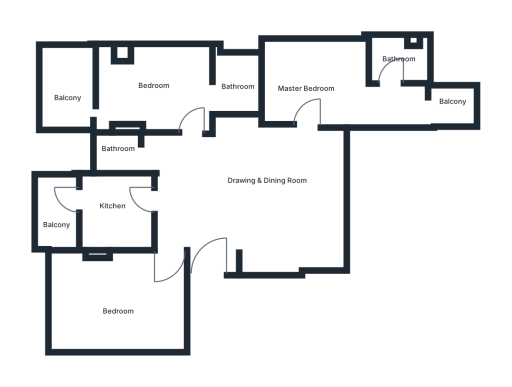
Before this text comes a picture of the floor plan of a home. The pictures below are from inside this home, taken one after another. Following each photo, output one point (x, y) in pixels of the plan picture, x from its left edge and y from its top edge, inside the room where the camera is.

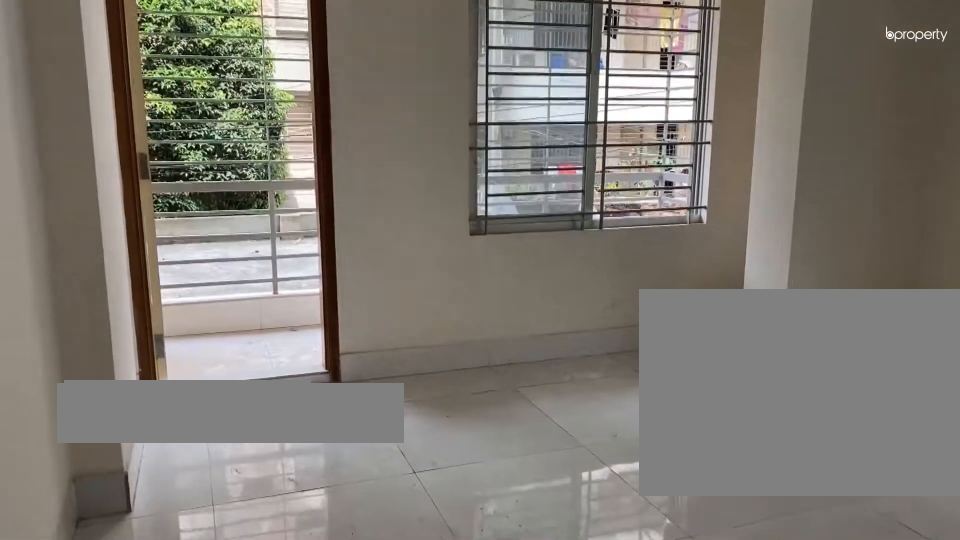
(157, 100)
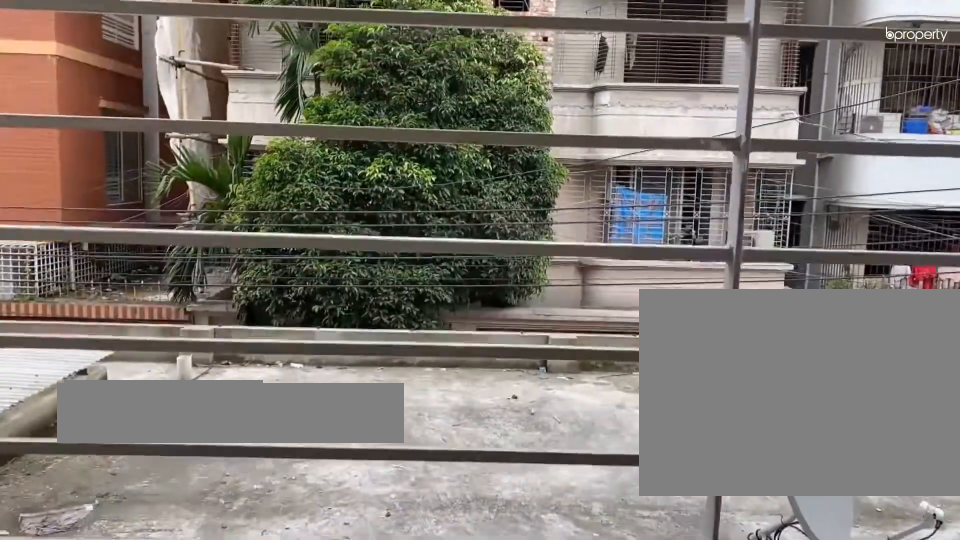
(65, 95)
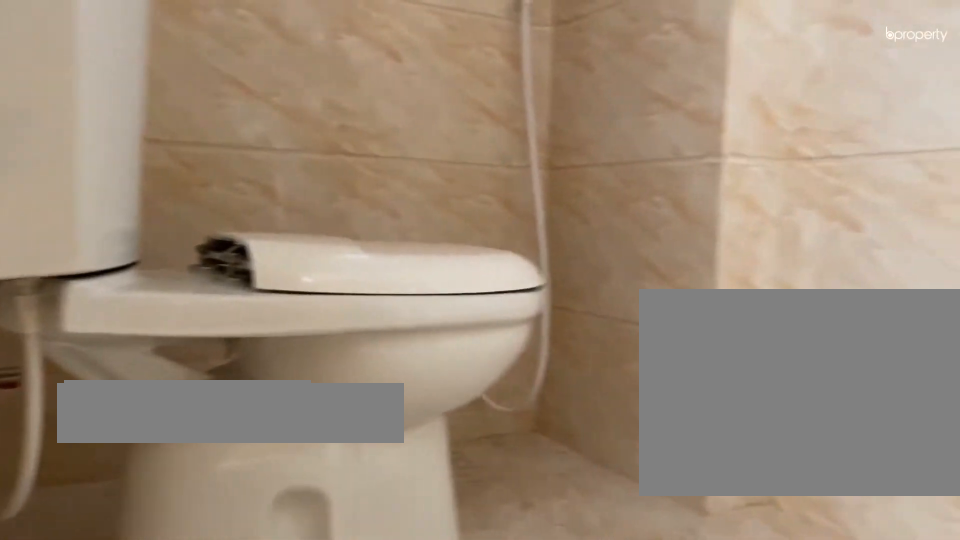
(231, 85)
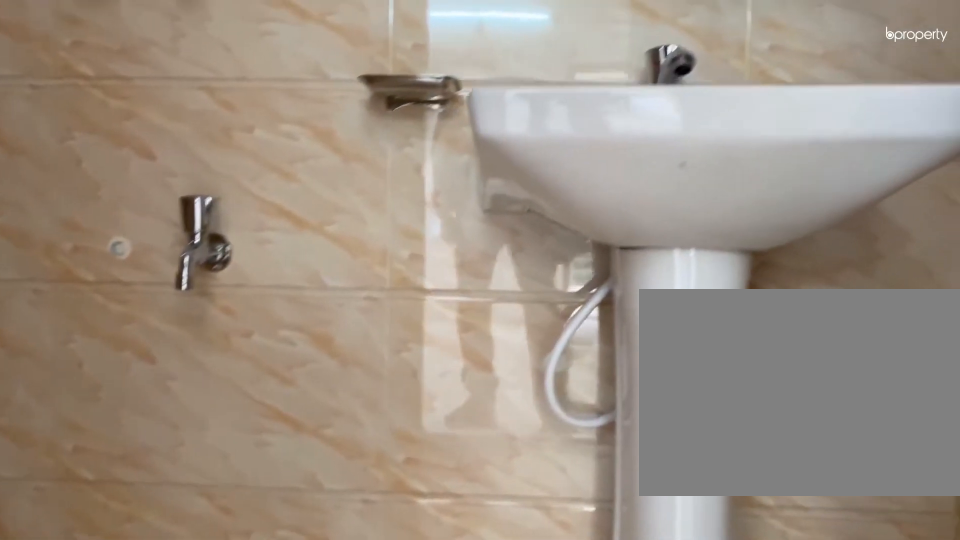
(231, 85)
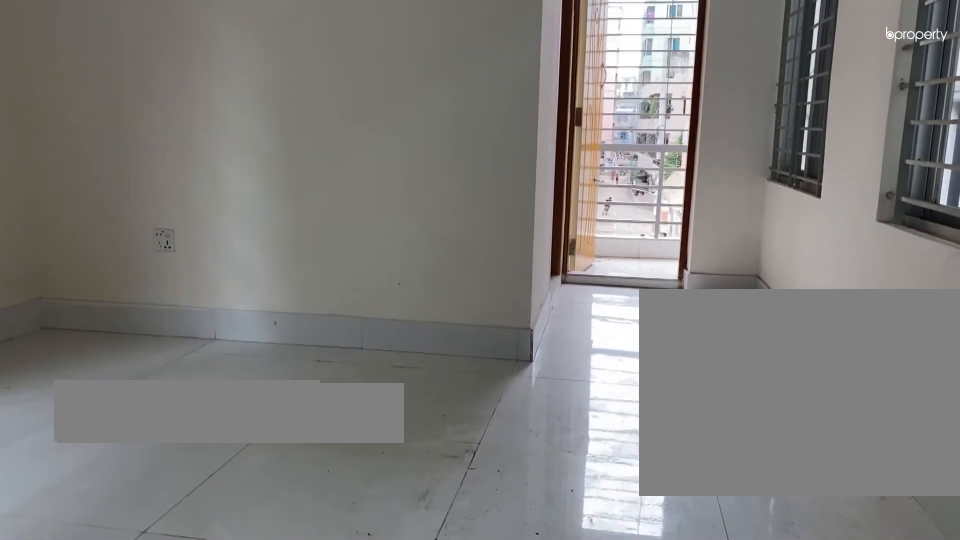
(312, 90)
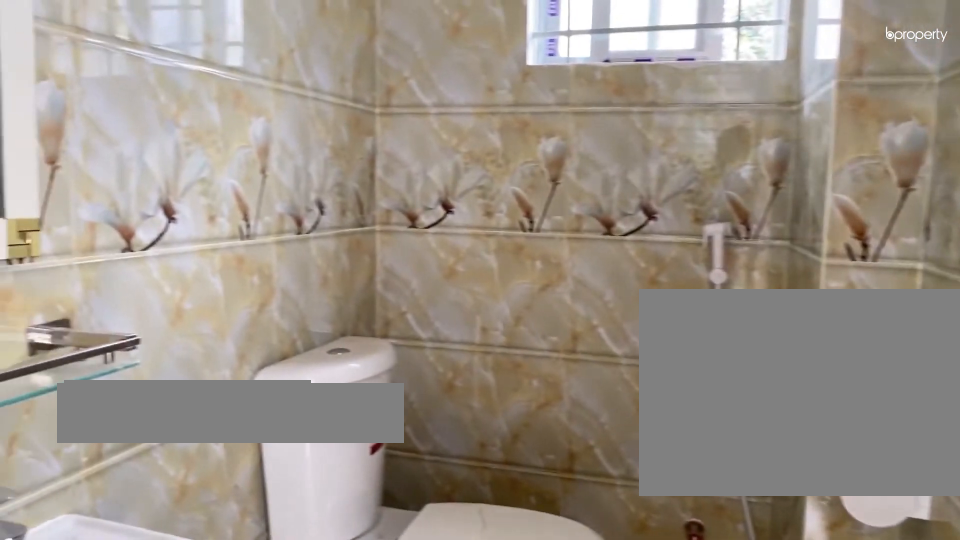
(401, 63)
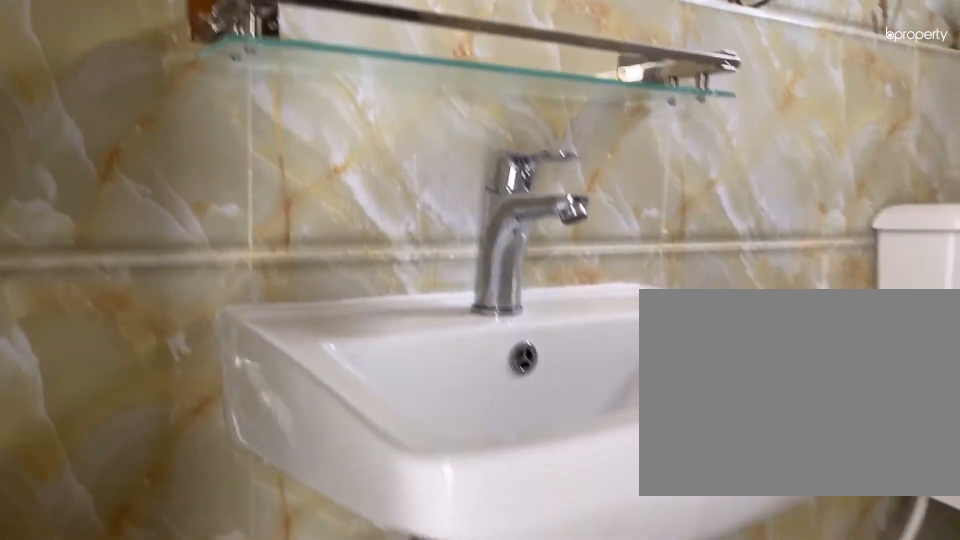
(401, 63)
